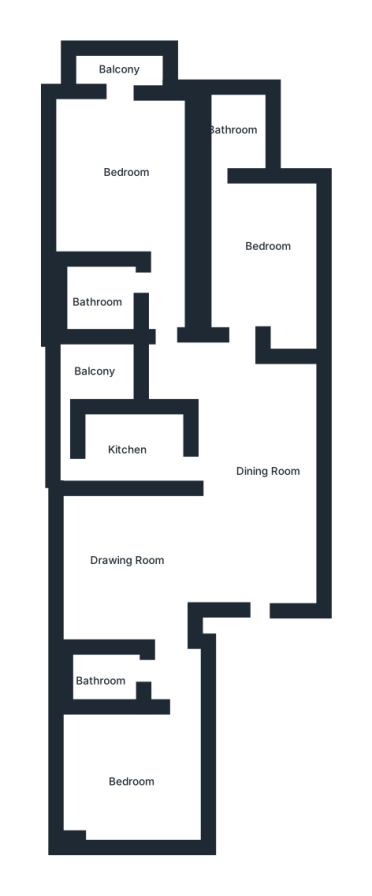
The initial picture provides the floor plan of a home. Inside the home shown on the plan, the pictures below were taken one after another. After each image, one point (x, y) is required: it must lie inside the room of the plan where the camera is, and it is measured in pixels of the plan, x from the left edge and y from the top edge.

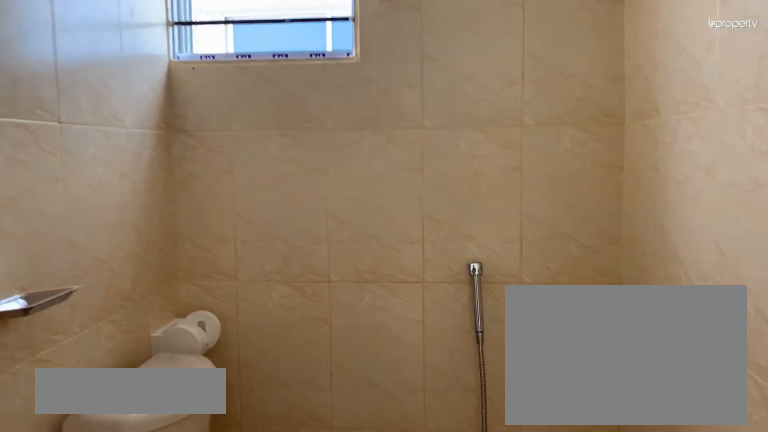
(108, 672)
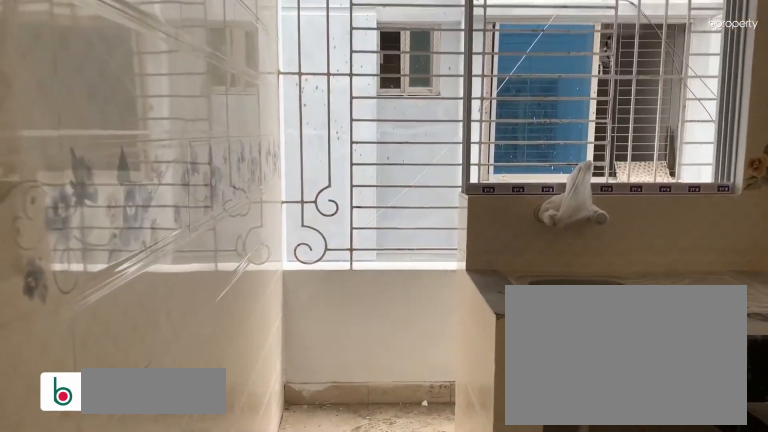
(132, 445)
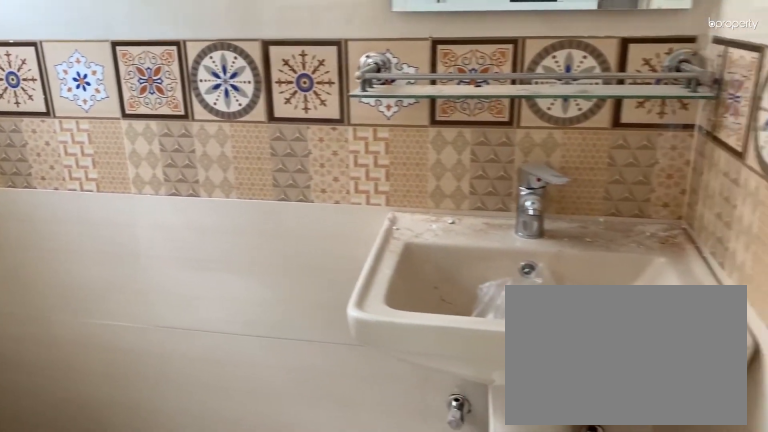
(234, 135)
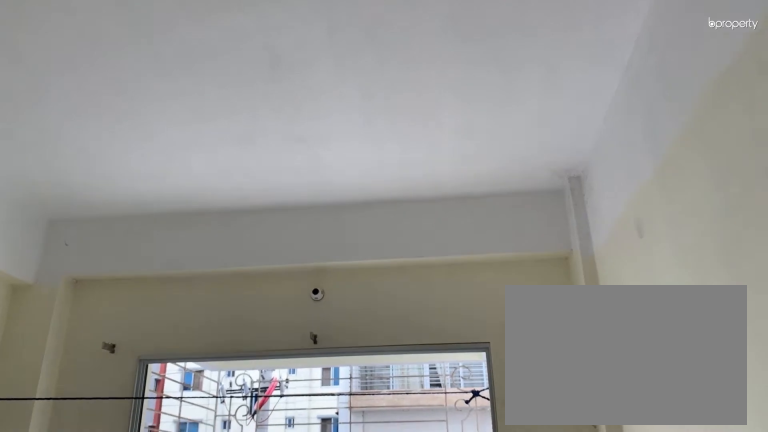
(117, 161)
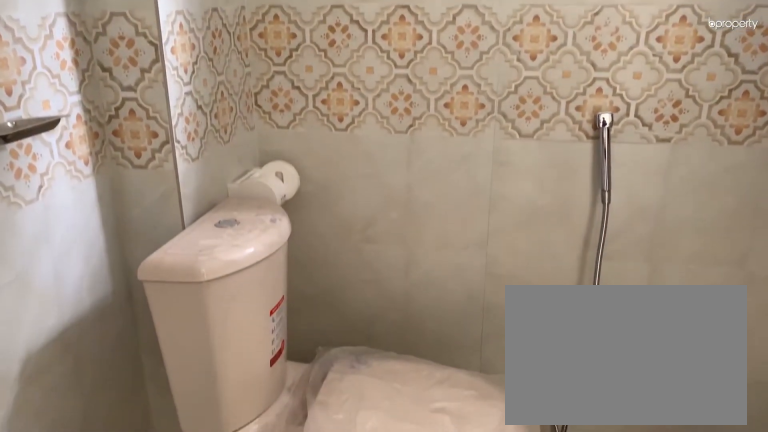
(98, 298)
